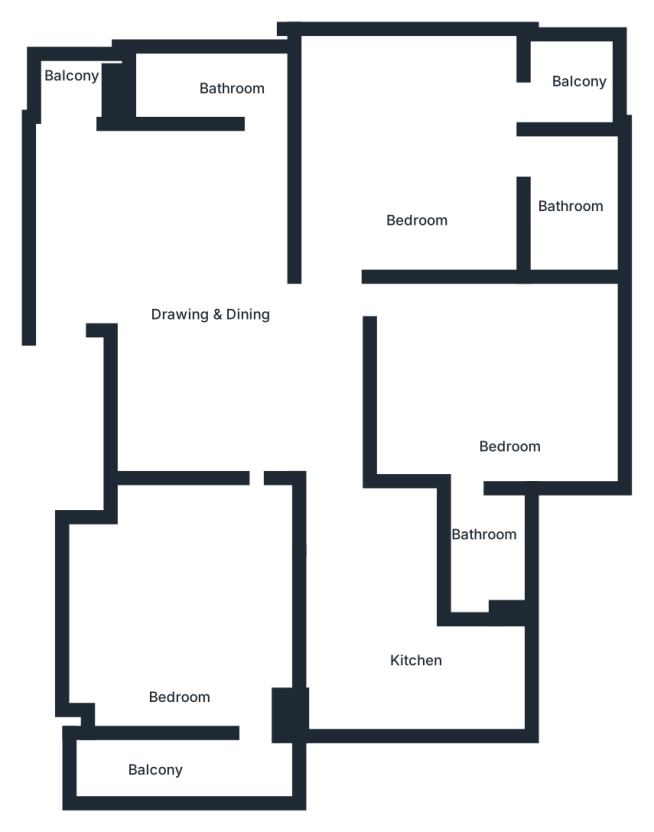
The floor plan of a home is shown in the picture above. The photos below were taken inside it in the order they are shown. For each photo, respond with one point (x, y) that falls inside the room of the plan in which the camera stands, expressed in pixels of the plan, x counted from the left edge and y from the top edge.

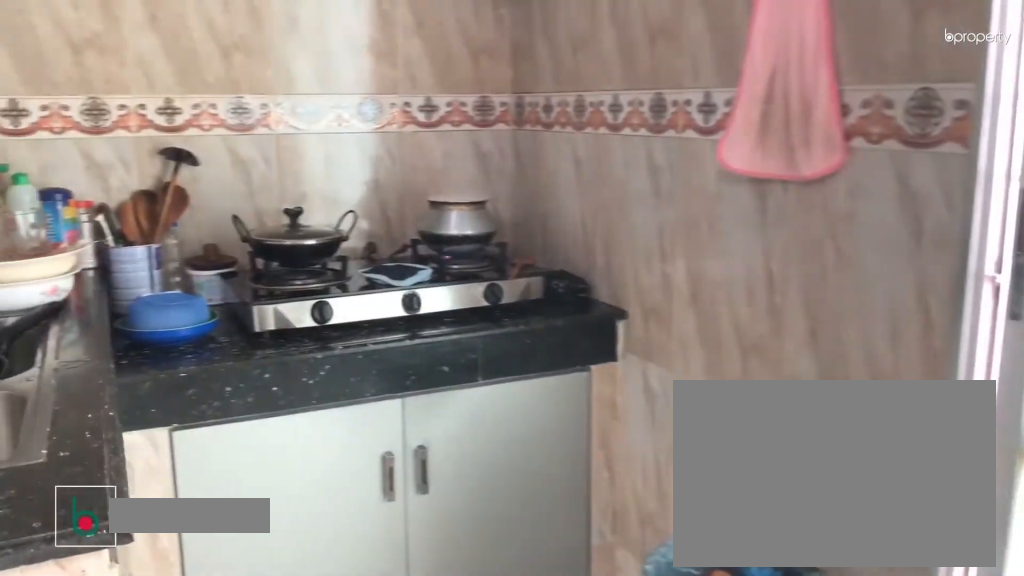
(430, 674)
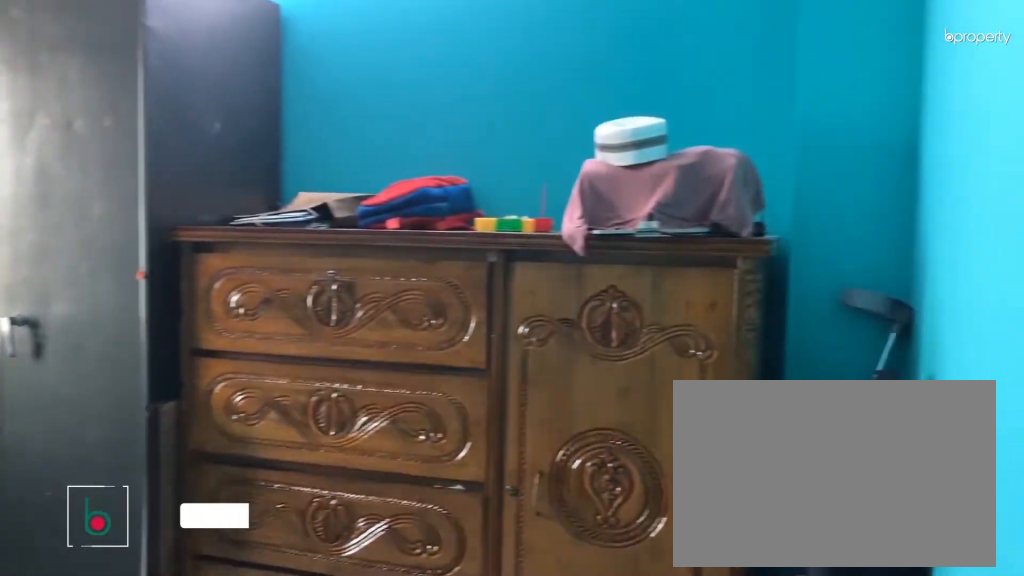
(198, 624)
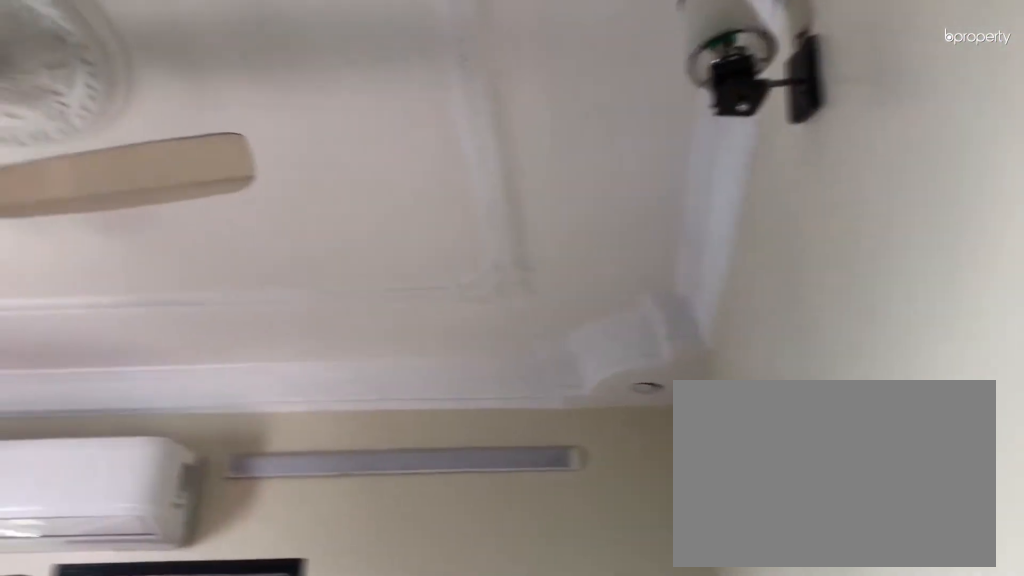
(418, 165)
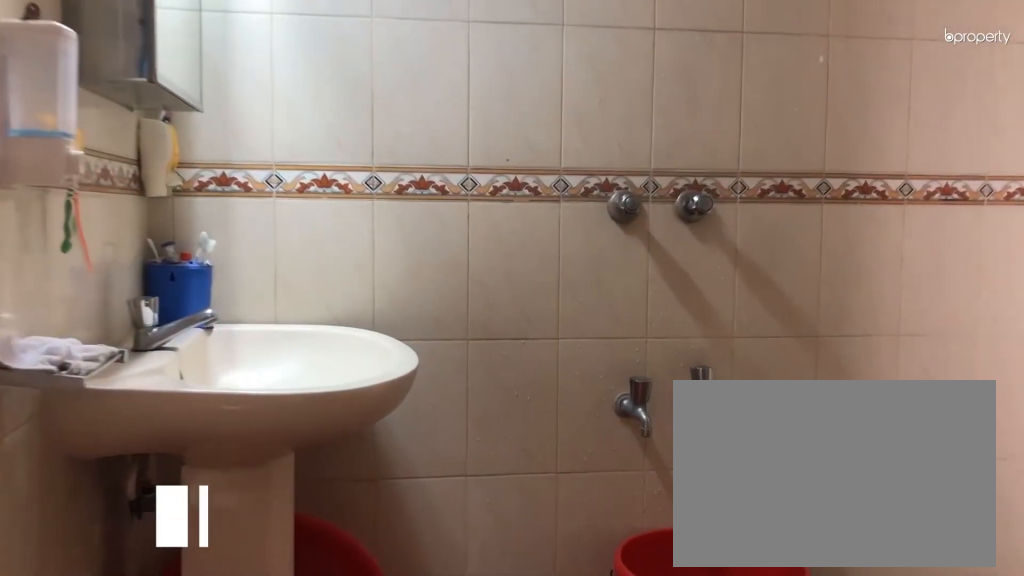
(572, 199)
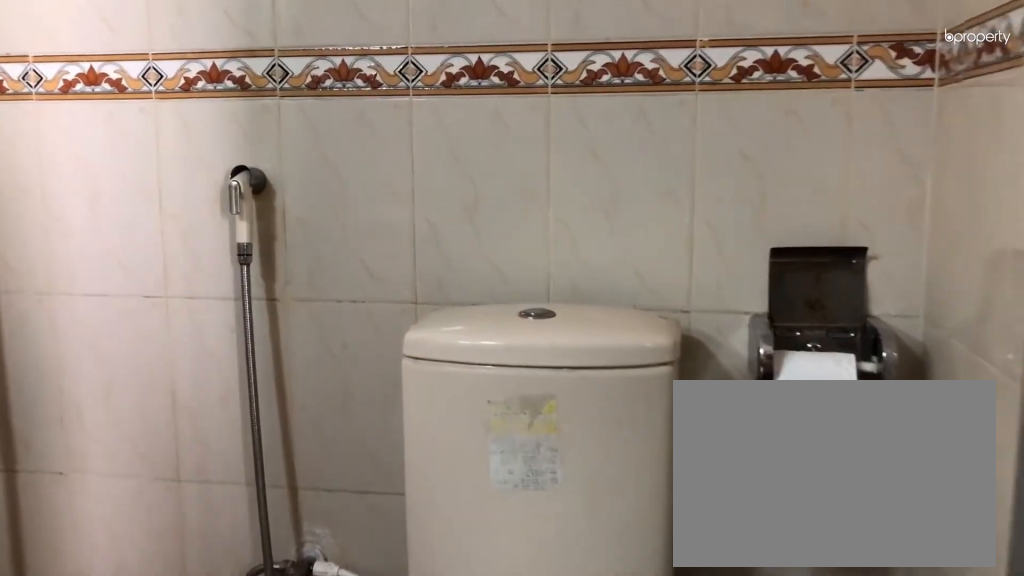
(572, 199)
